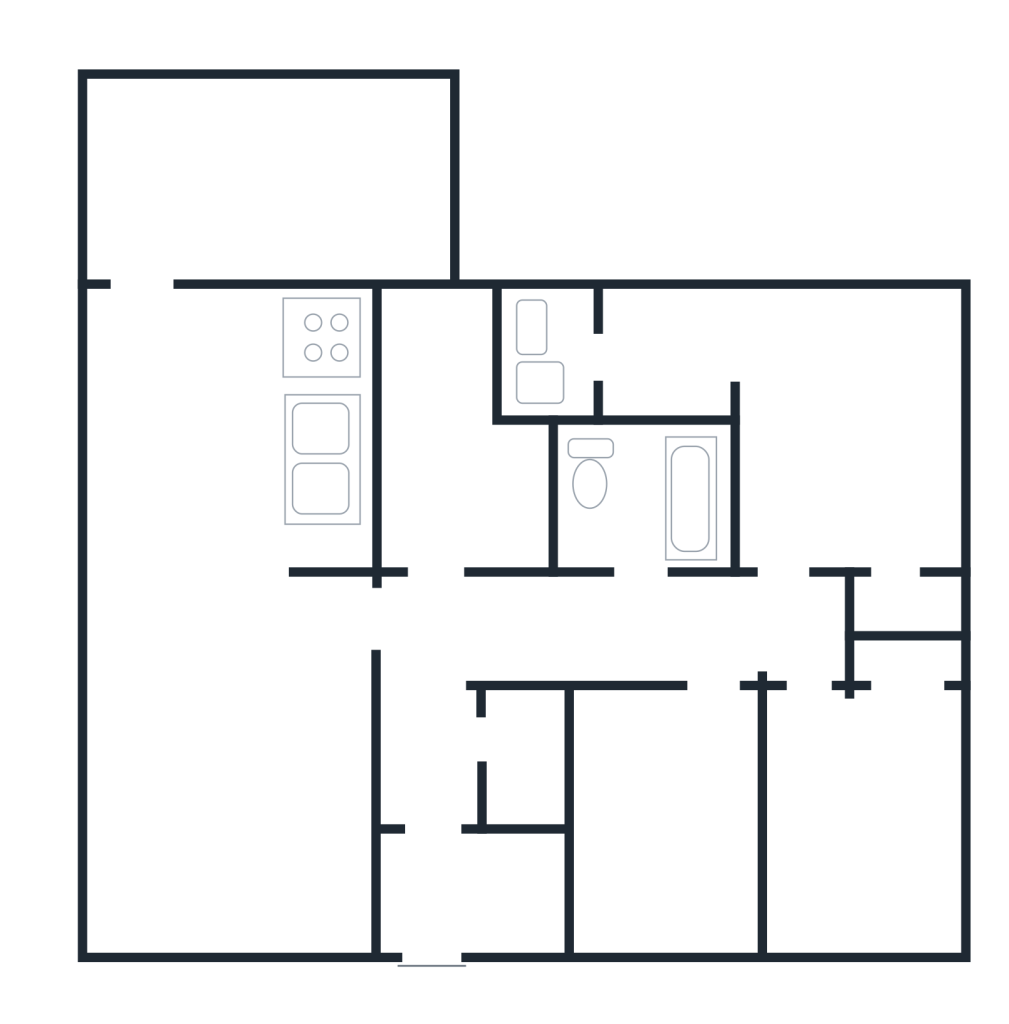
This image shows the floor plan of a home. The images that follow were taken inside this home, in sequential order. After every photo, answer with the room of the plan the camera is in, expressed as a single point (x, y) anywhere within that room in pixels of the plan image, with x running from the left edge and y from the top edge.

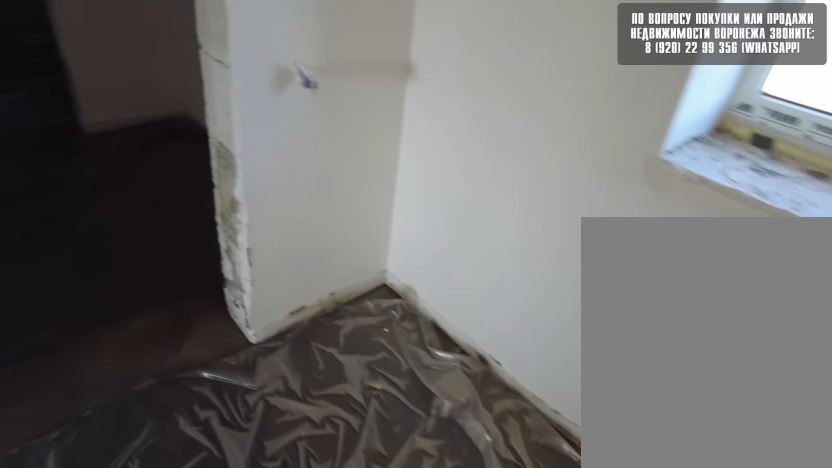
(812, 494)
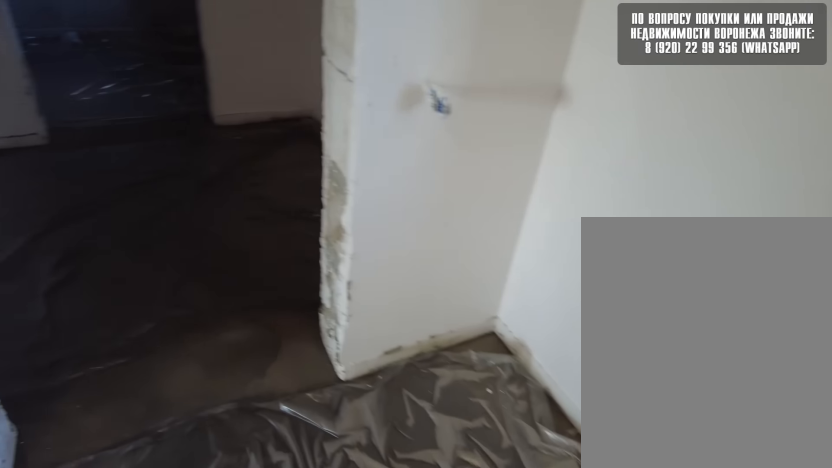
(790, 449)
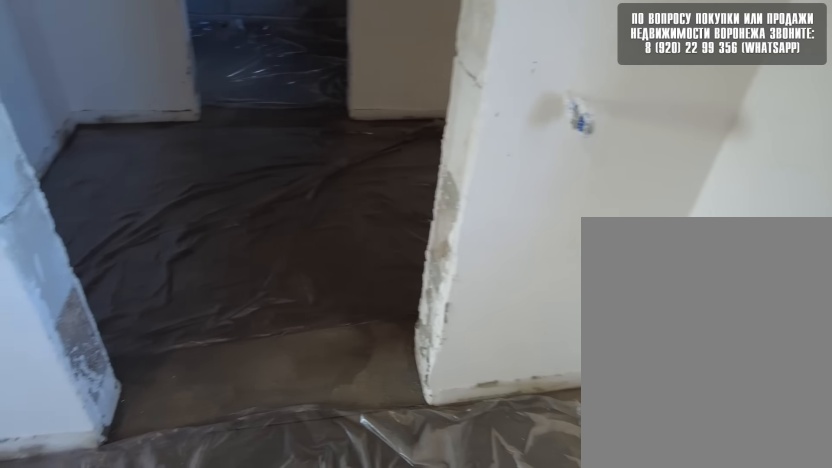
(776, 402)
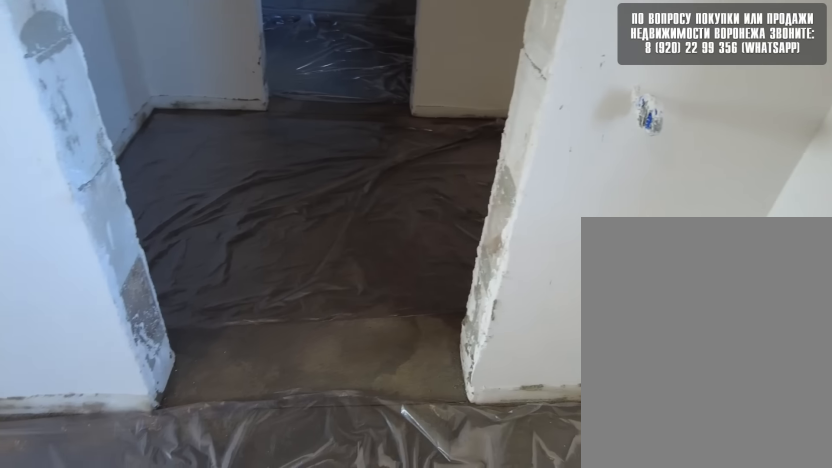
(763, 368)
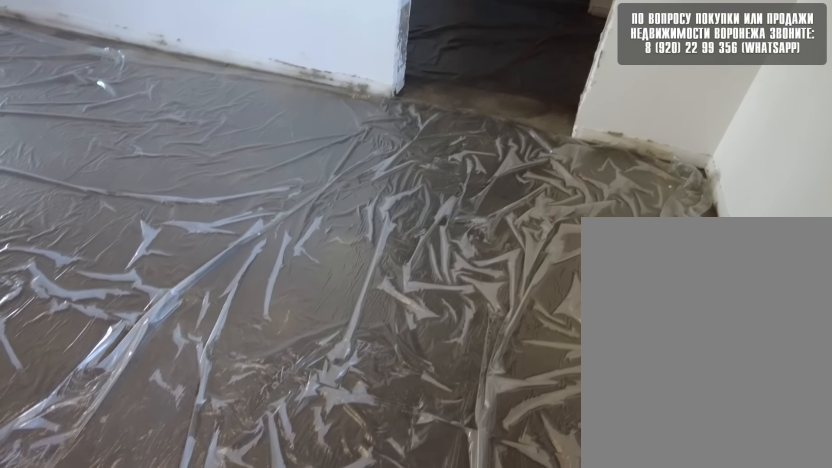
(761, 377)
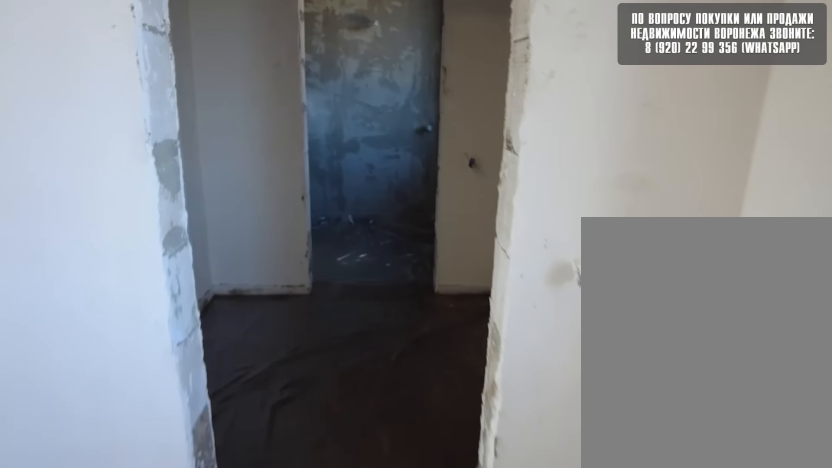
(763, 368)
